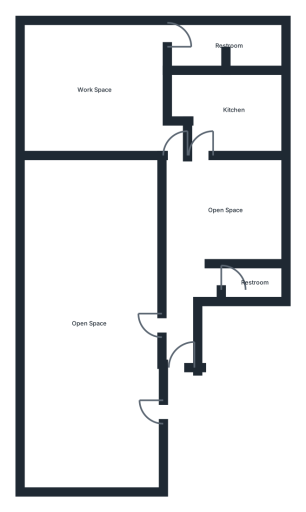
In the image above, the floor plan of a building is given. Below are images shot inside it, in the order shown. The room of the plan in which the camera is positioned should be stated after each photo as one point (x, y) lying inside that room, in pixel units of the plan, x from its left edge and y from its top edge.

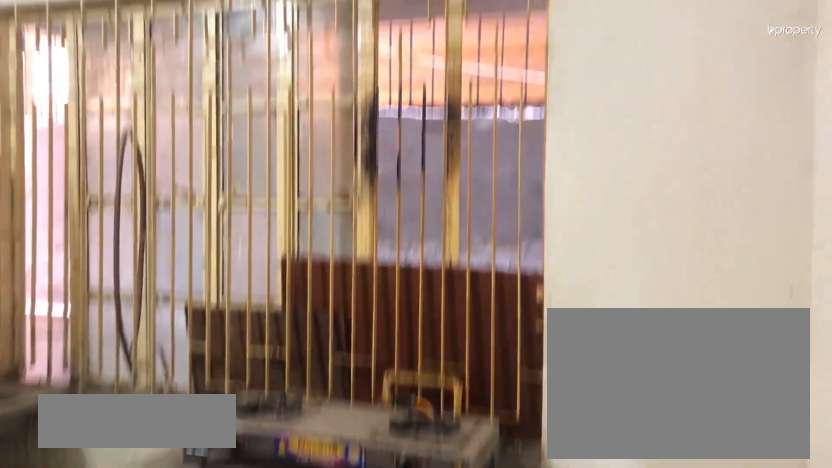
(235, 110)
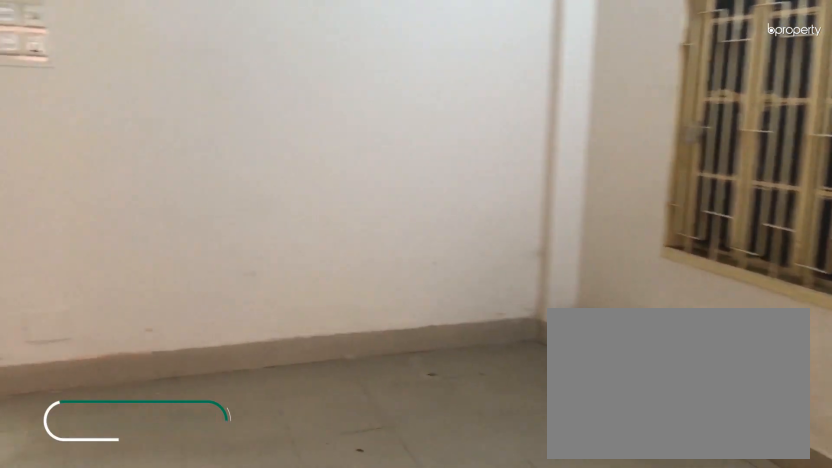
(94, 90)
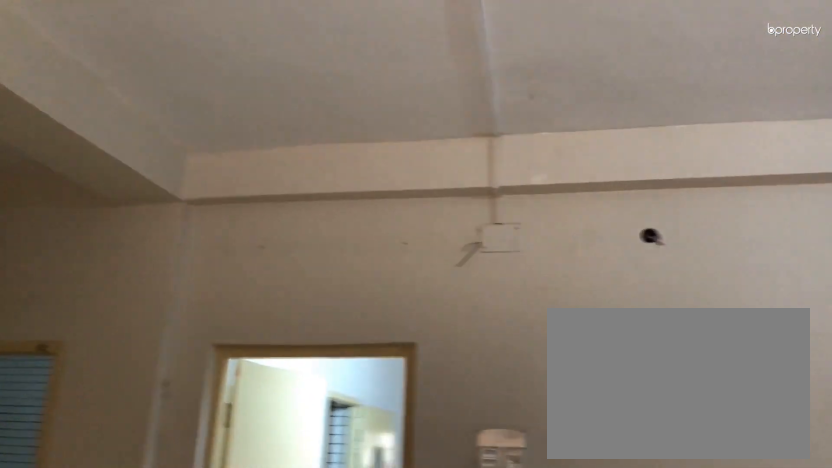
(94, 90)
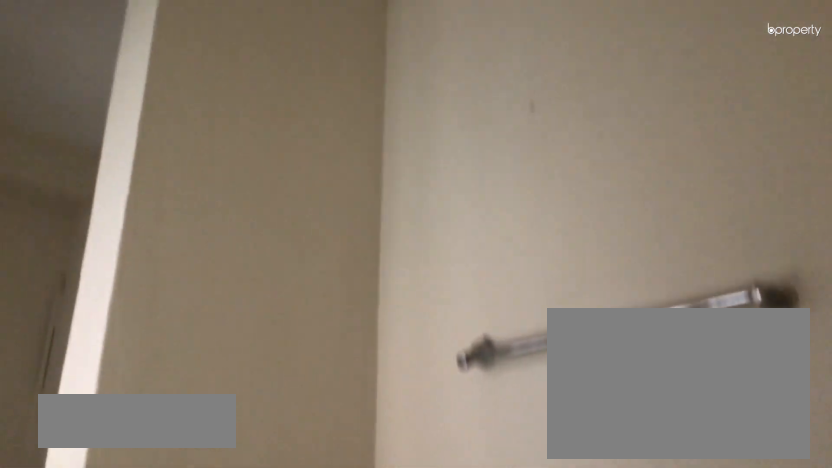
(228, 45)
